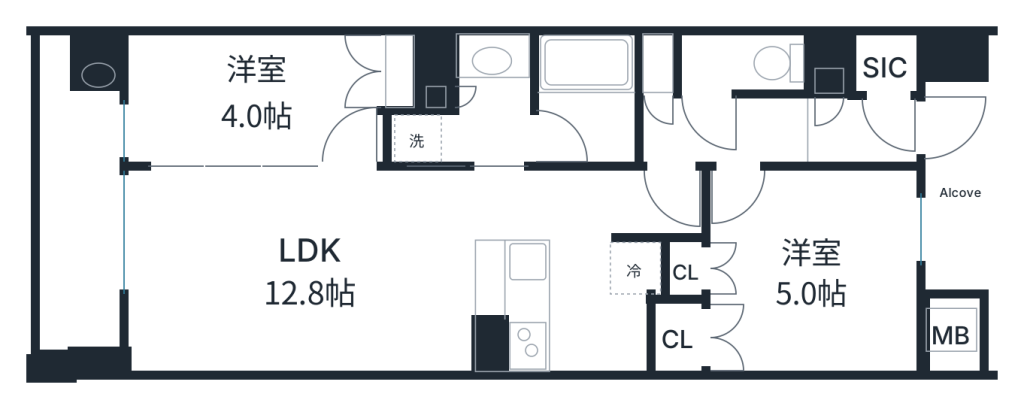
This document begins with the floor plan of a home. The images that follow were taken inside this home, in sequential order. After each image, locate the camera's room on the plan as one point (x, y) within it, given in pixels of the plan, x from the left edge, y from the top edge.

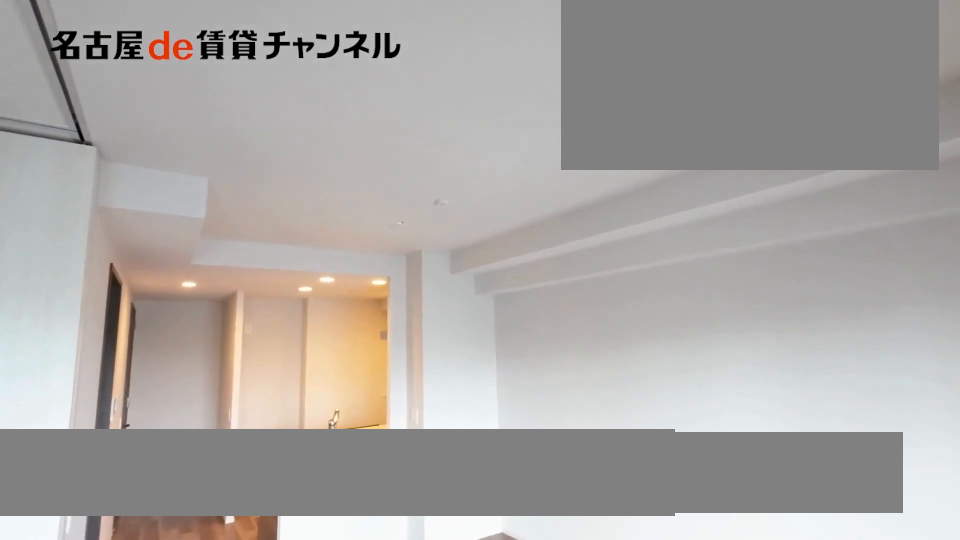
(295, 268)
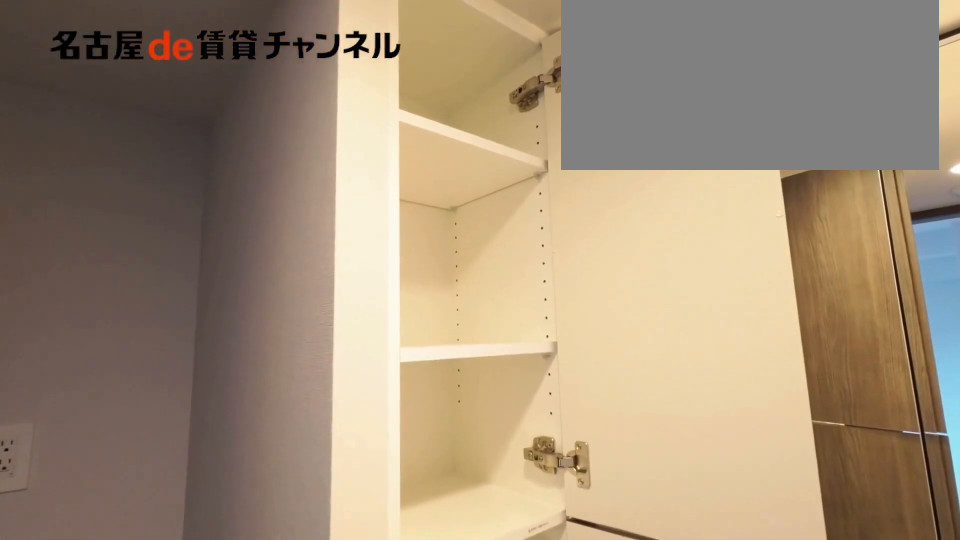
(464, 107)
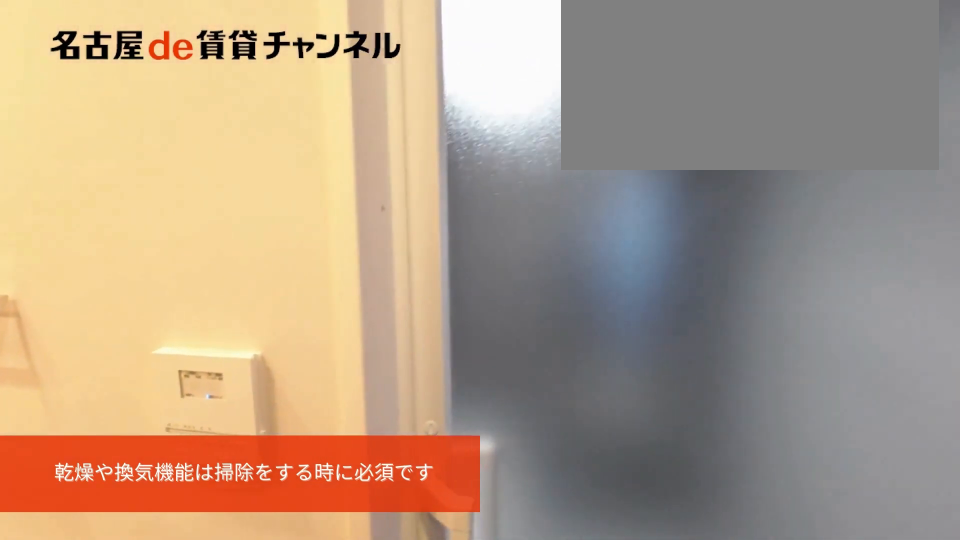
(464, 107)
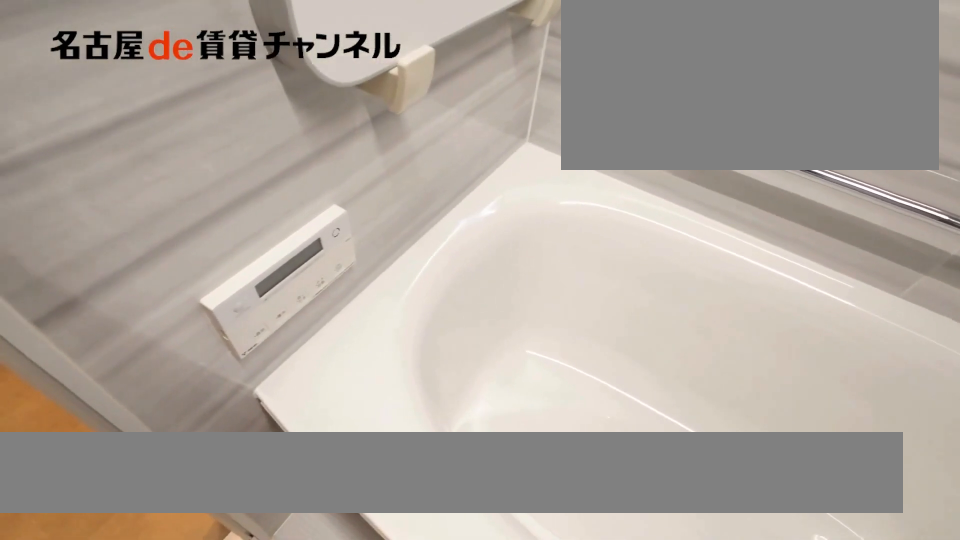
(584, 102)
